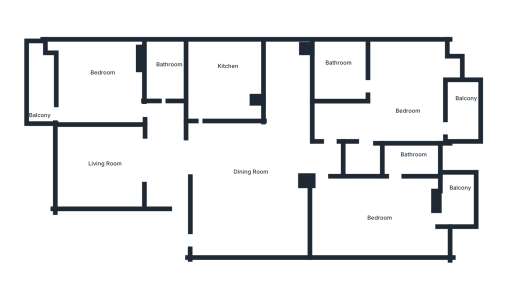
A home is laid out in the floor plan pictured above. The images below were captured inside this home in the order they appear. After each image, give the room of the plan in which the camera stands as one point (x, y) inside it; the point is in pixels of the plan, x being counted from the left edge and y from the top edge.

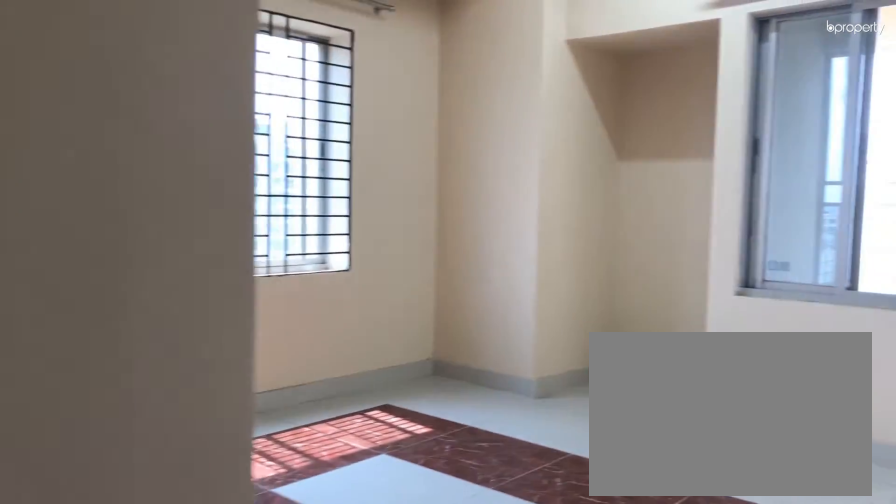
(410, 96)
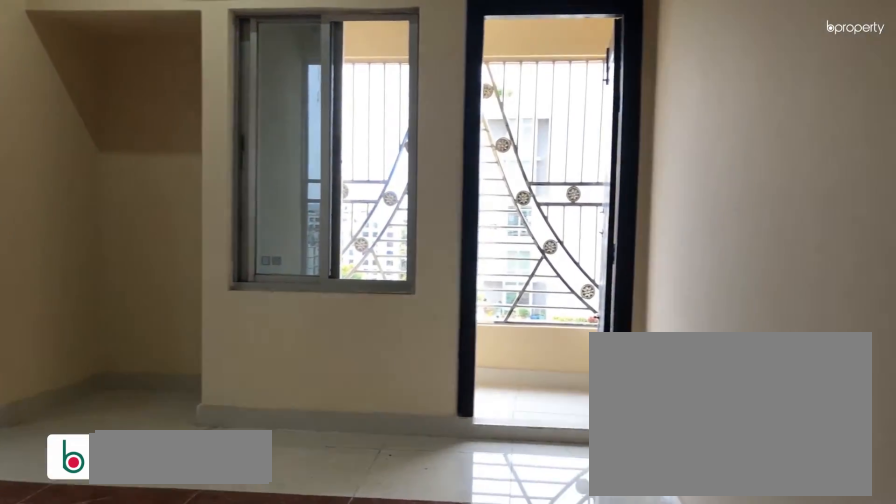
(410, 96)
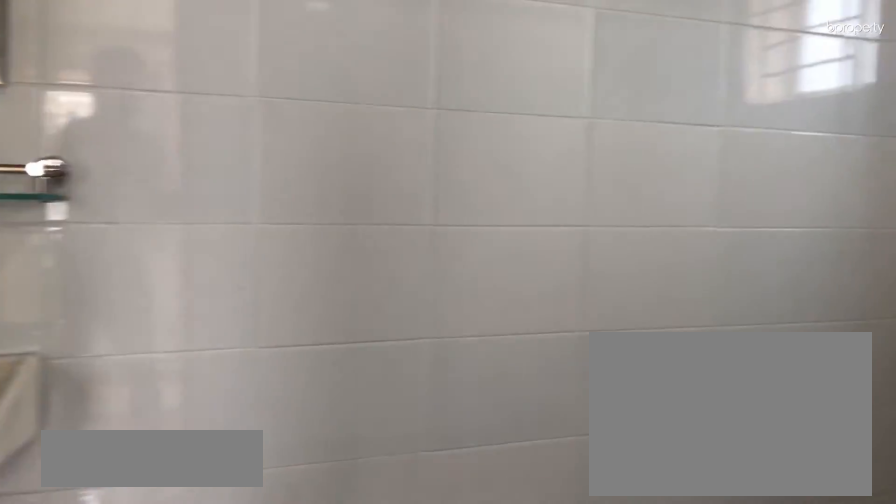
(335, 74)
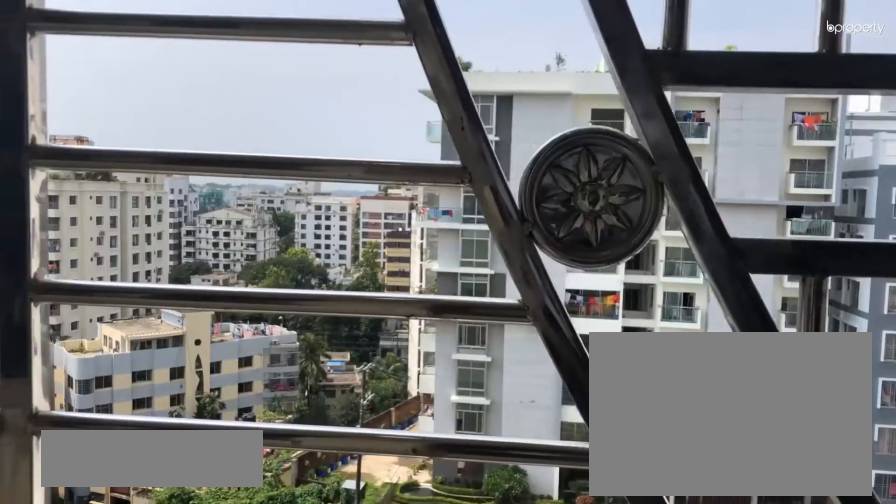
(461, 108)
